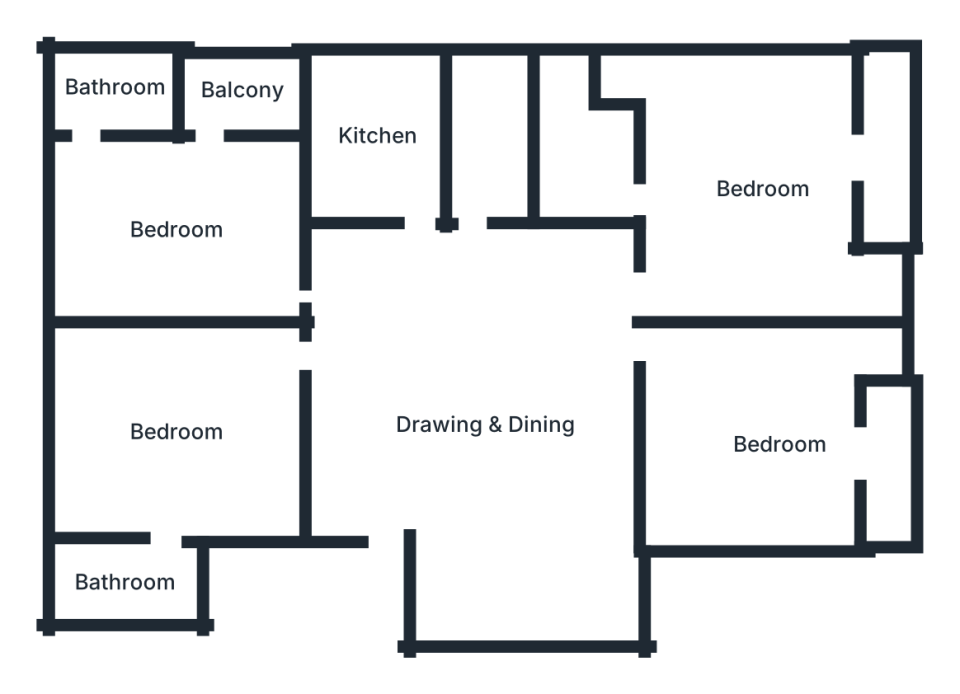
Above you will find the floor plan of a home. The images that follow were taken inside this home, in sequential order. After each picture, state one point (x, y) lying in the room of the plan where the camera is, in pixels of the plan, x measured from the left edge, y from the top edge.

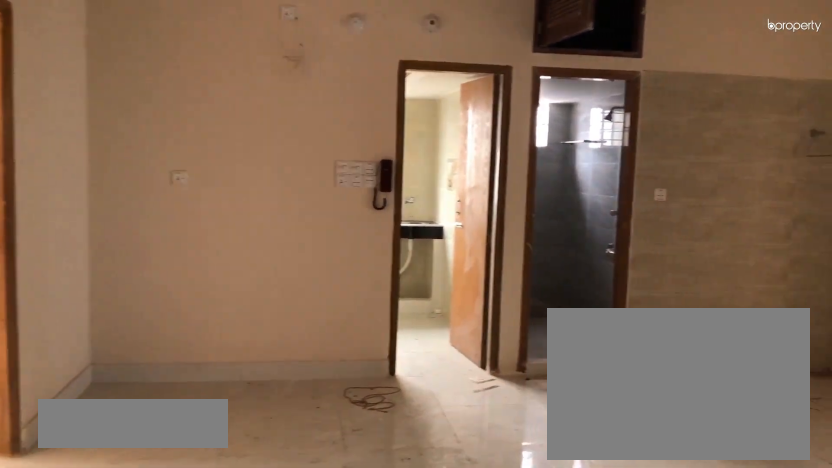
(497, 421)
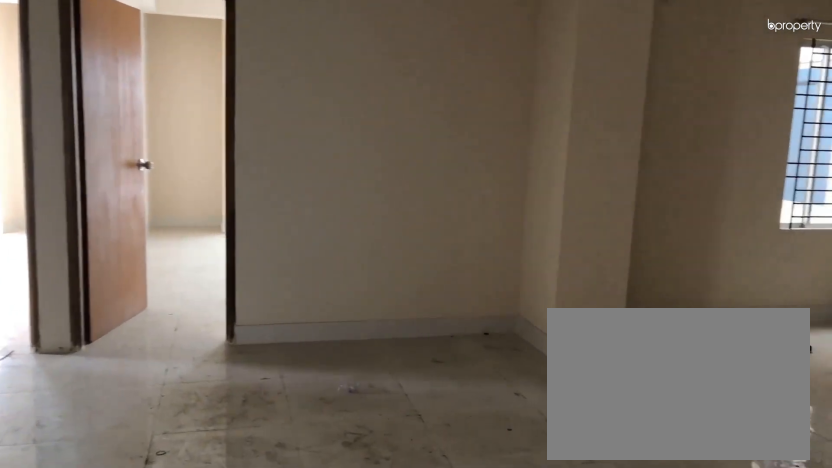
(497, 421)
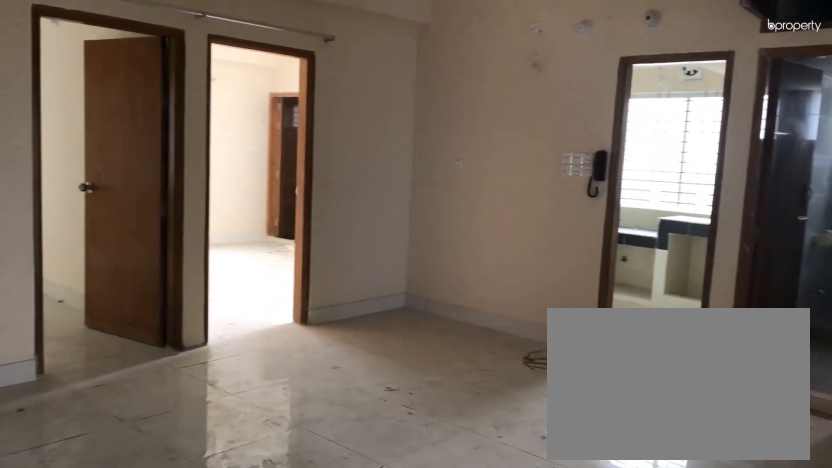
(497, 421)
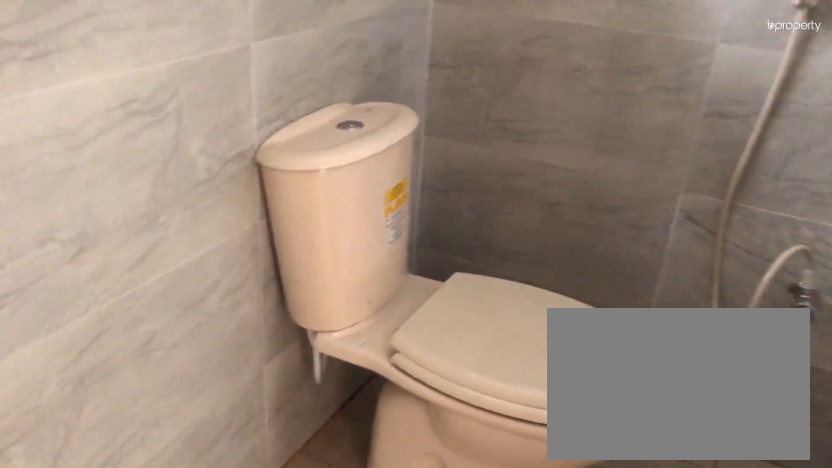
(117, 93)
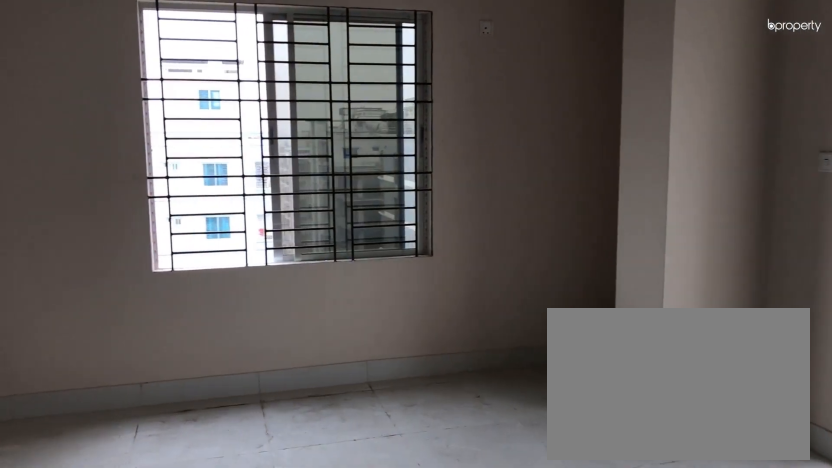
(767, 189)
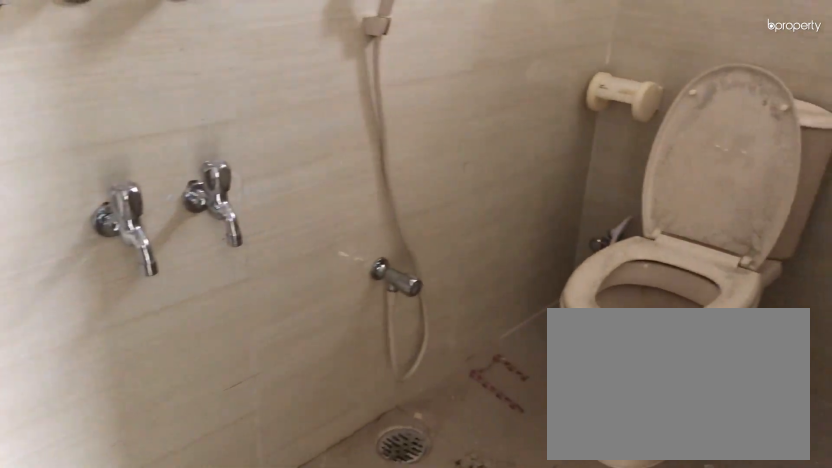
(576, 154)
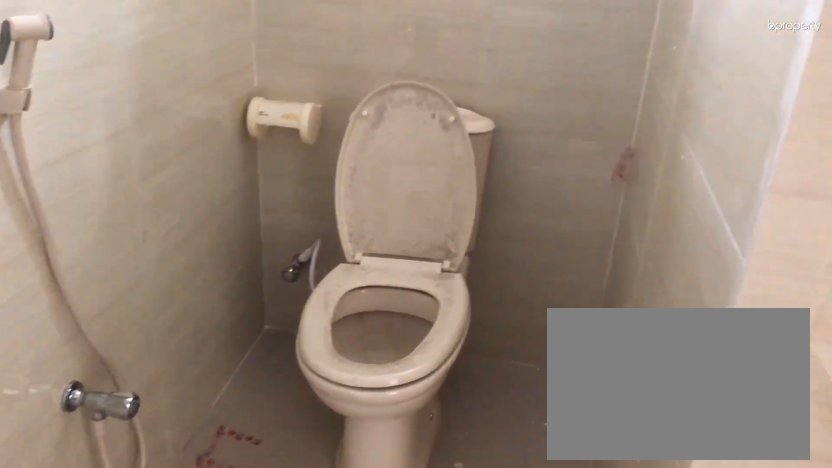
(576, 154)
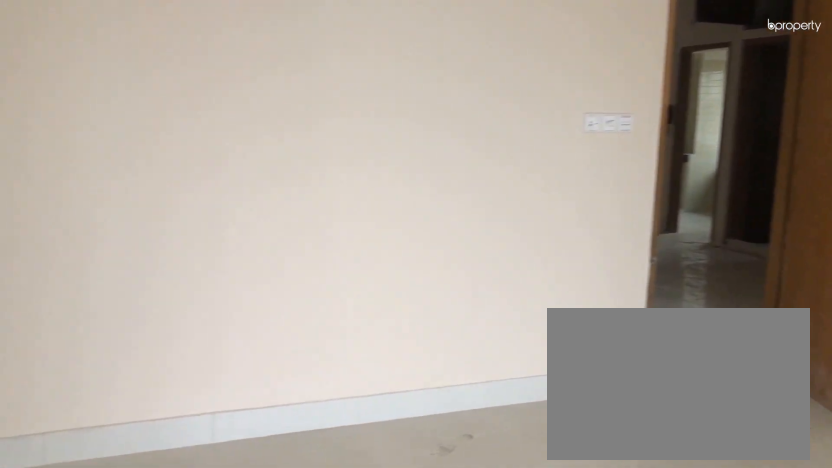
(777, 439)
